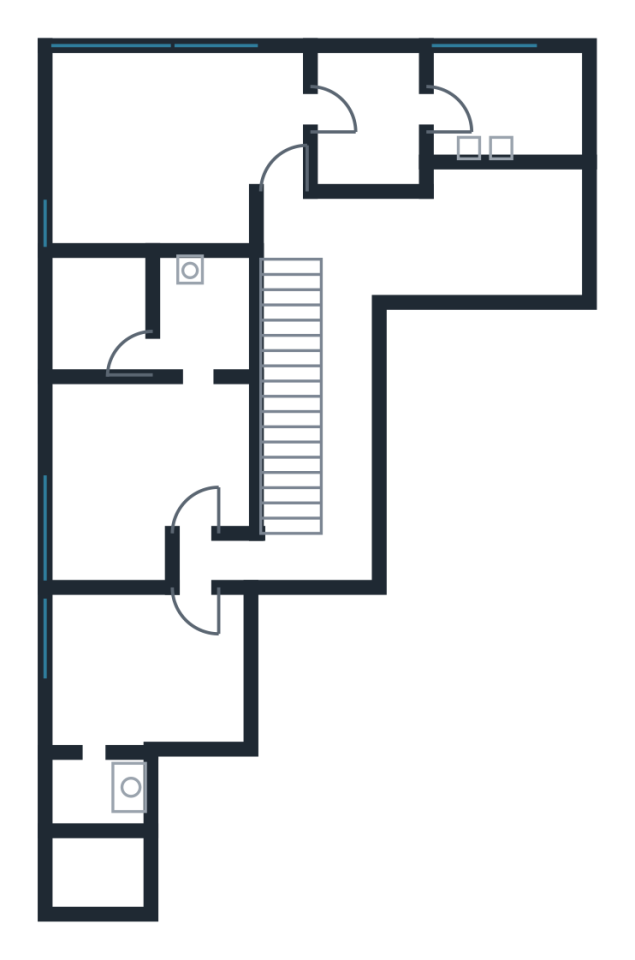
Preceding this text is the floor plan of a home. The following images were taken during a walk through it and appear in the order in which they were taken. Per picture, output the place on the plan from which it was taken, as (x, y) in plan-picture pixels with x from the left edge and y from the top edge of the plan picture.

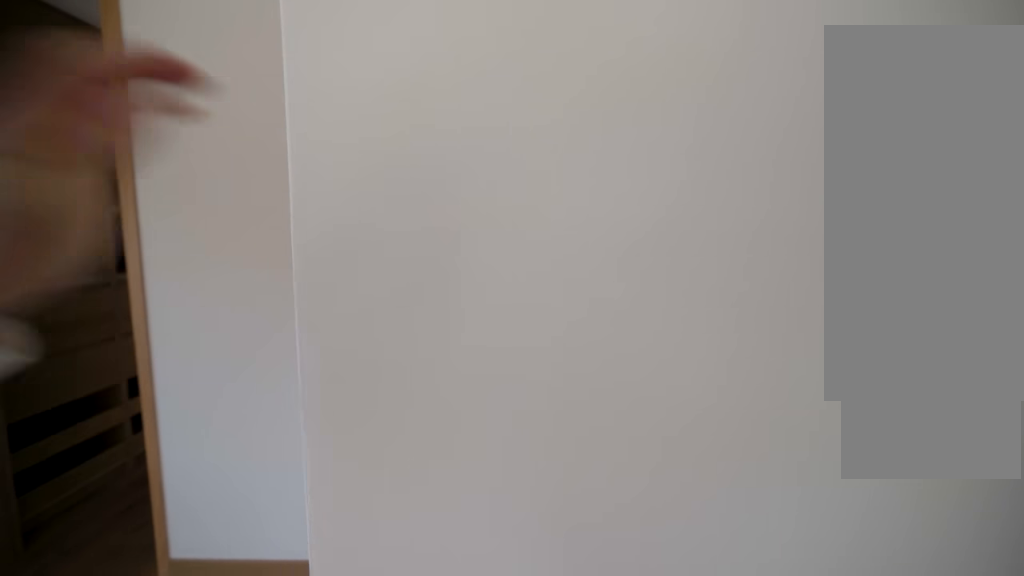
(192, 204)
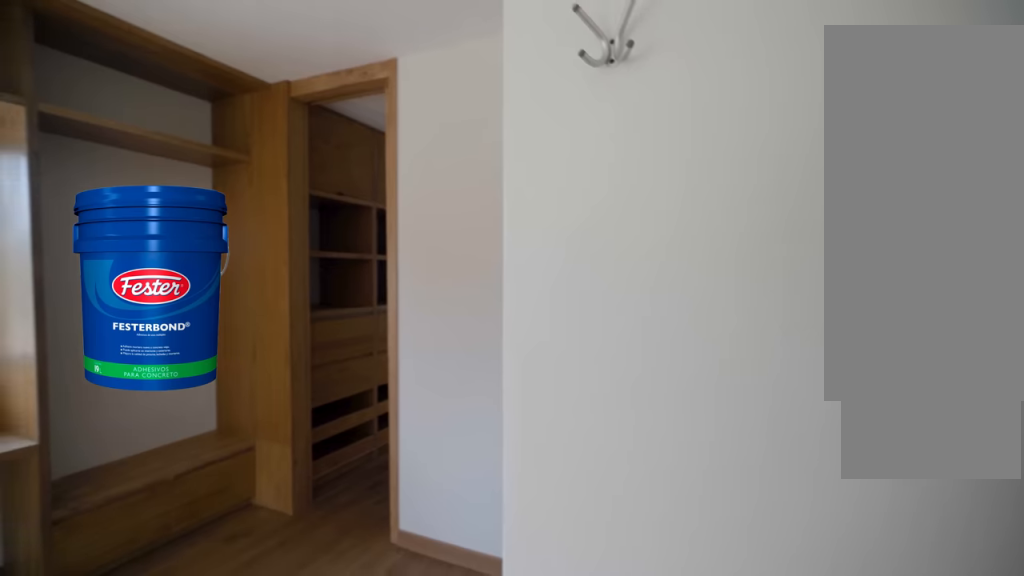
(204, 211)
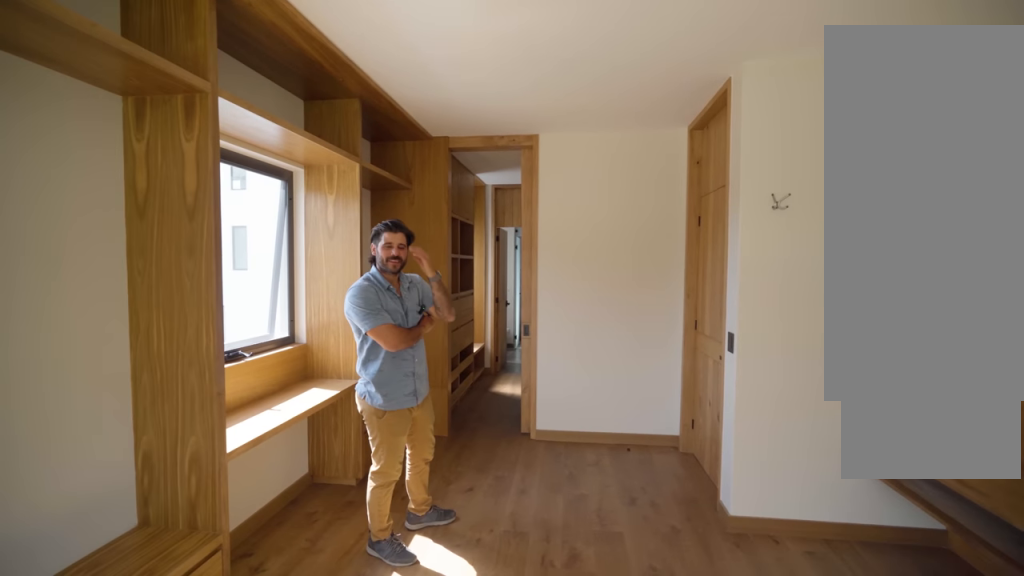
(98, 174)
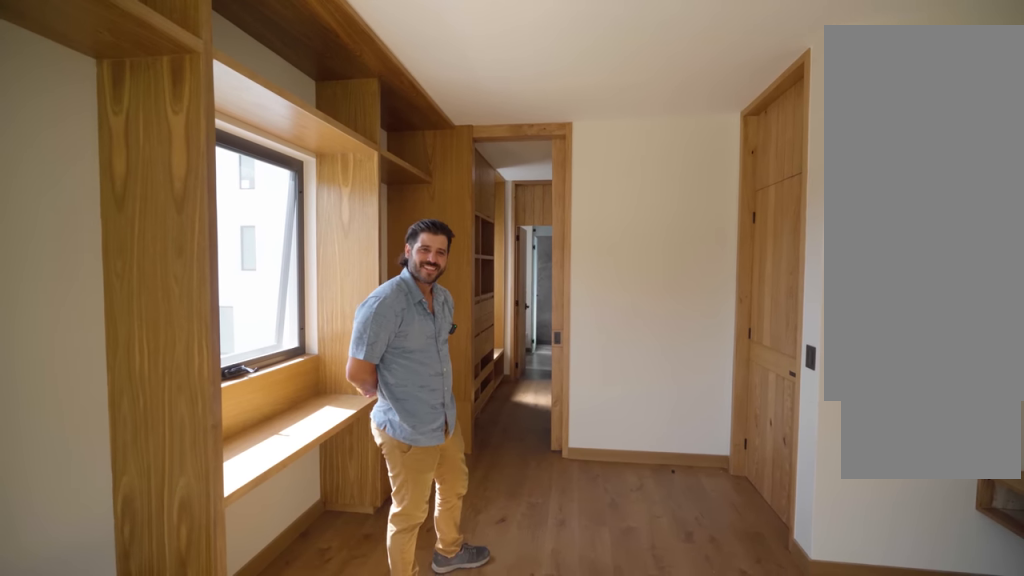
(98, 167)
